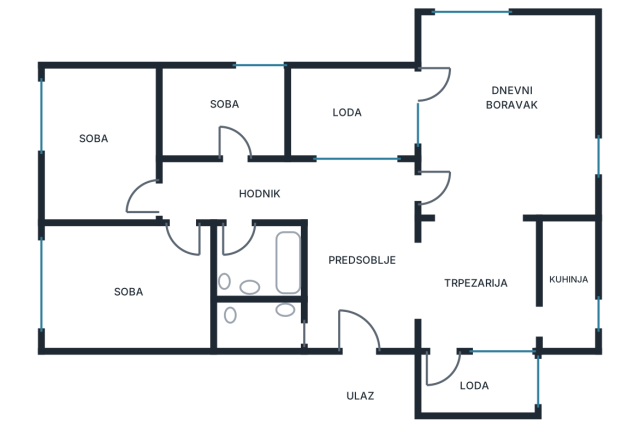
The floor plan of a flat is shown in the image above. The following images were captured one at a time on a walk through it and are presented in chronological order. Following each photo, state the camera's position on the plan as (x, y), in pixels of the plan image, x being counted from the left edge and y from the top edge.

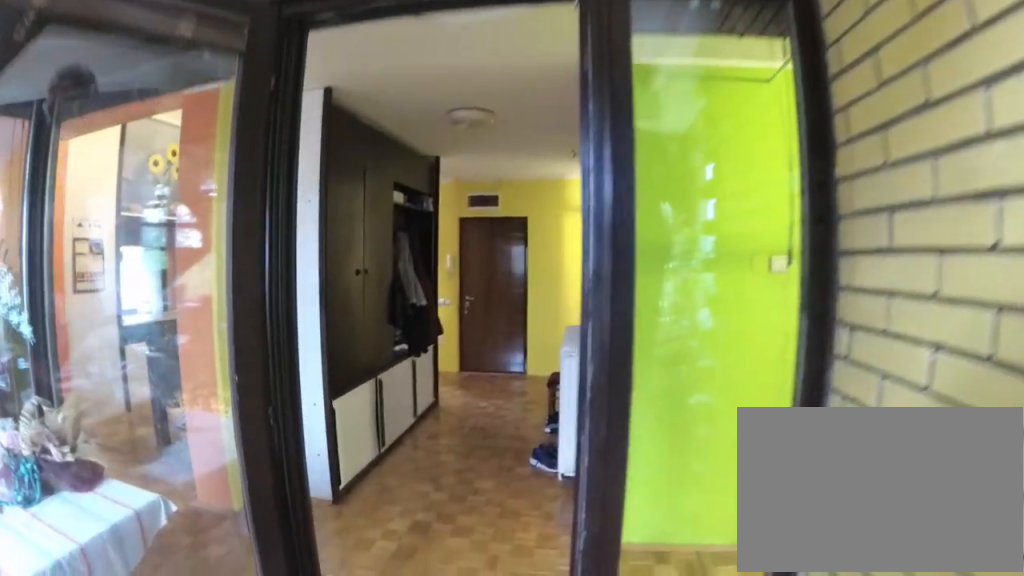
(319, 75)
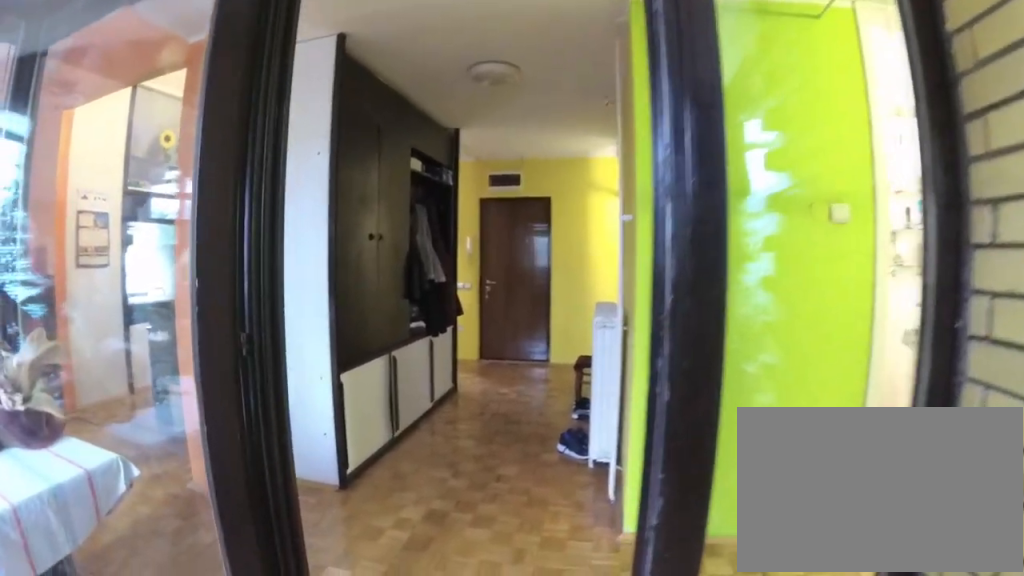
(316, 85)
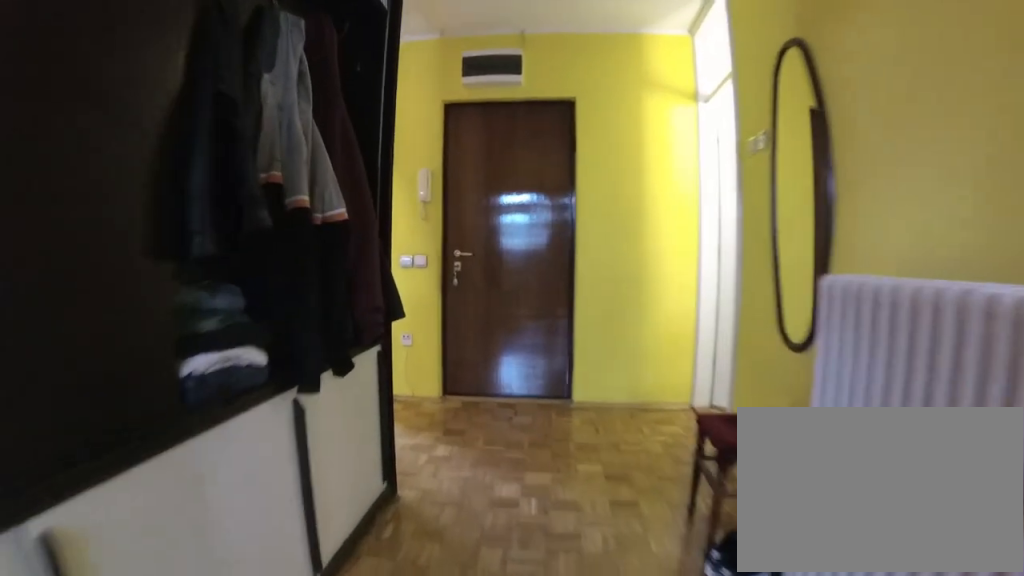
(331, 187)
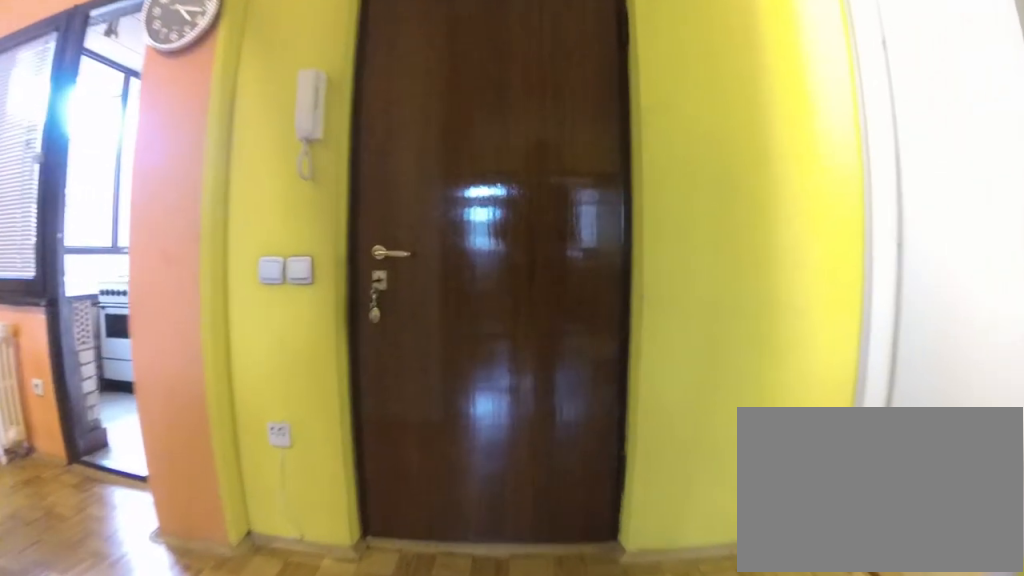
(350, 274)
